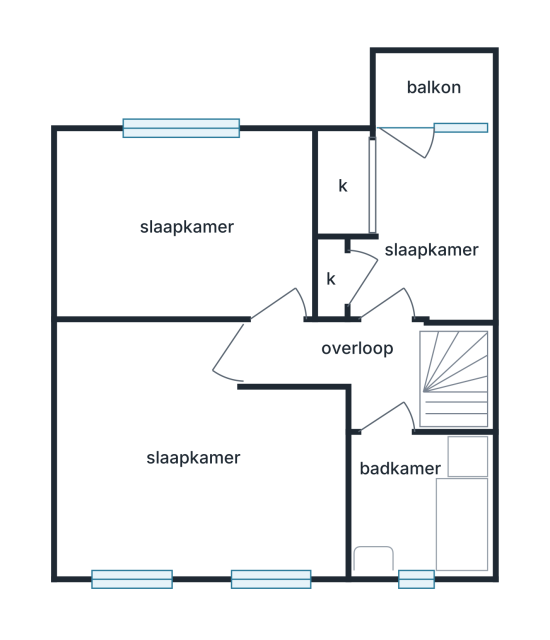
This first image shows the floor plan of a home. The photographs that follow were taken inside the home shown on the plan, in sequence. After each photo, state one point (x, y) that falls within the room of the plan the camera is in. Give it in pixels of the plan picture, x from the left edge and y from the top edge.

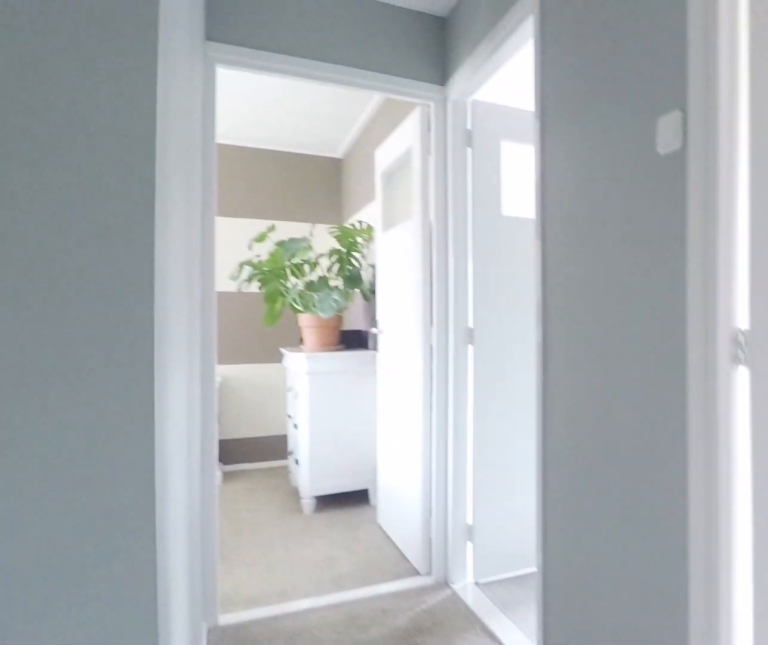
(364, 367)
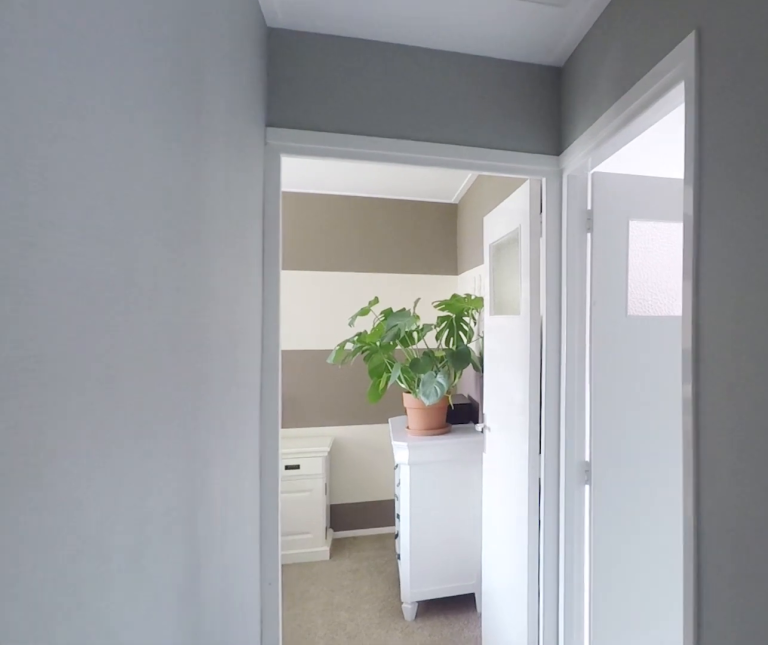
(364, 367)
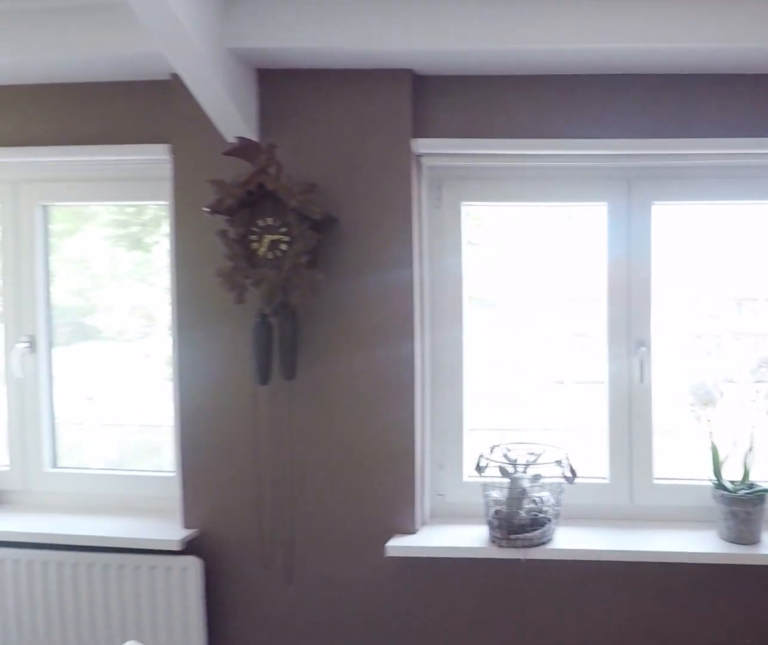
(281, 485)
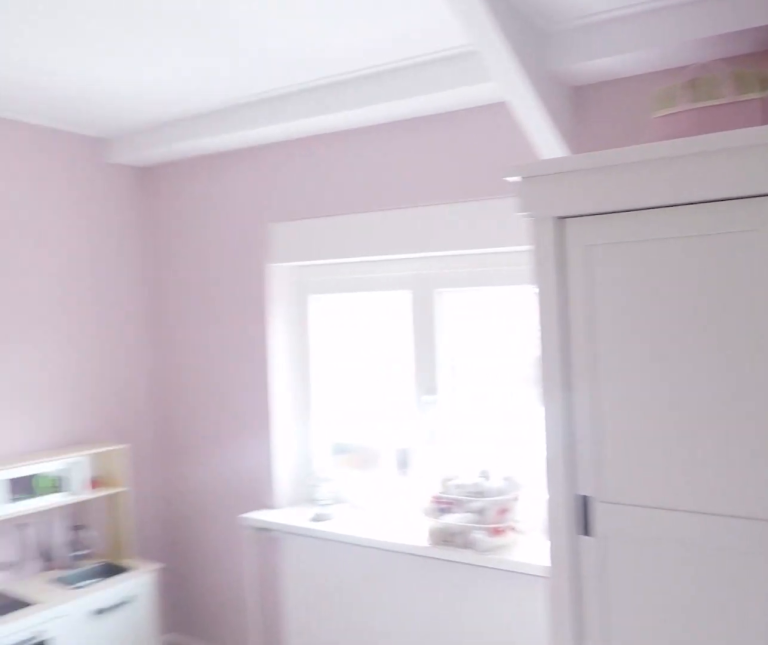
(304, 231)
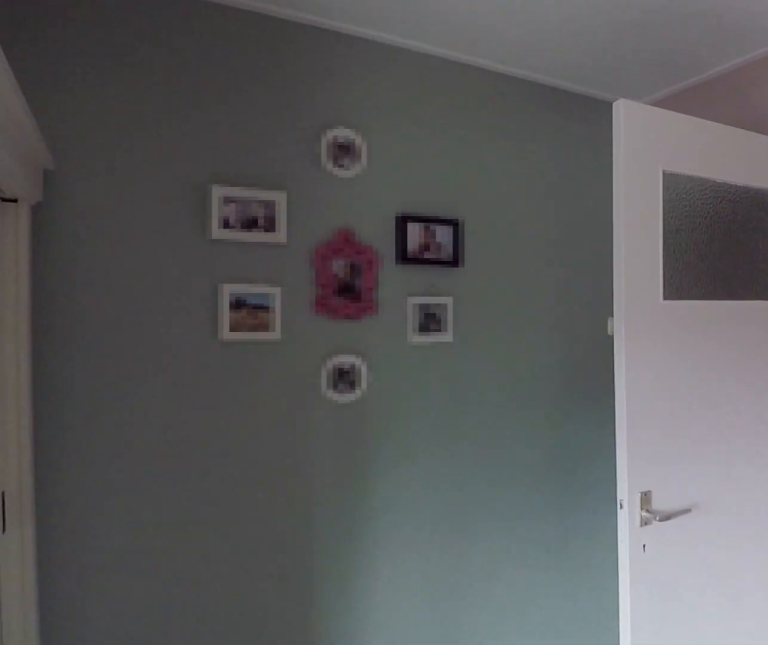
(304, 231)
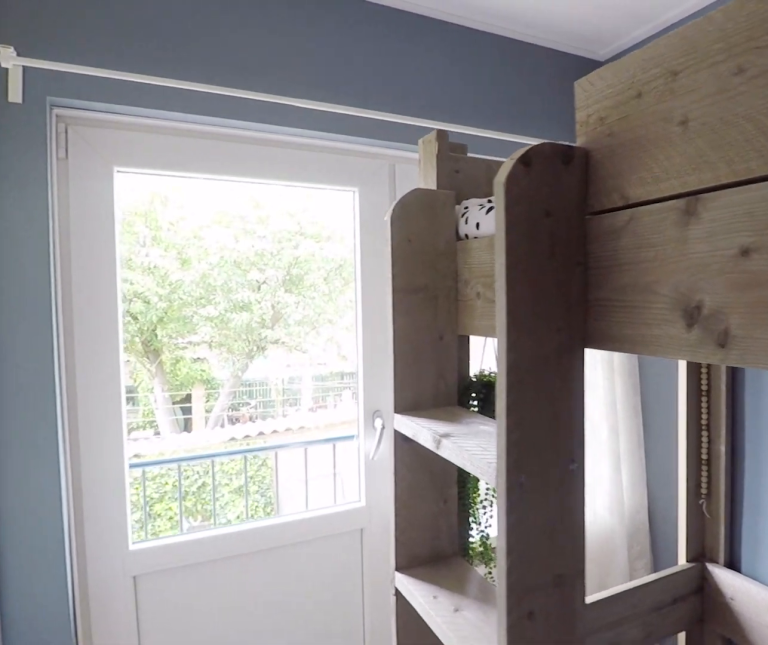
(426, 232)
